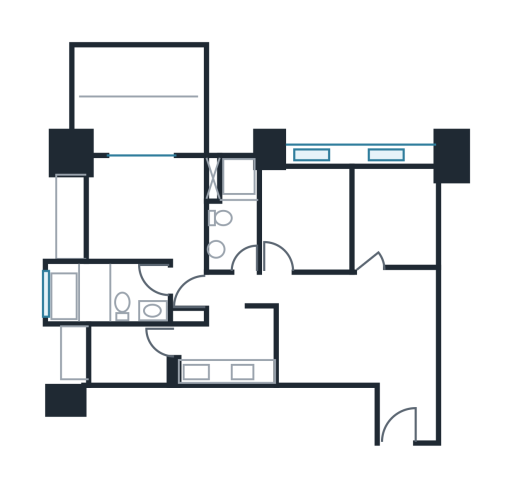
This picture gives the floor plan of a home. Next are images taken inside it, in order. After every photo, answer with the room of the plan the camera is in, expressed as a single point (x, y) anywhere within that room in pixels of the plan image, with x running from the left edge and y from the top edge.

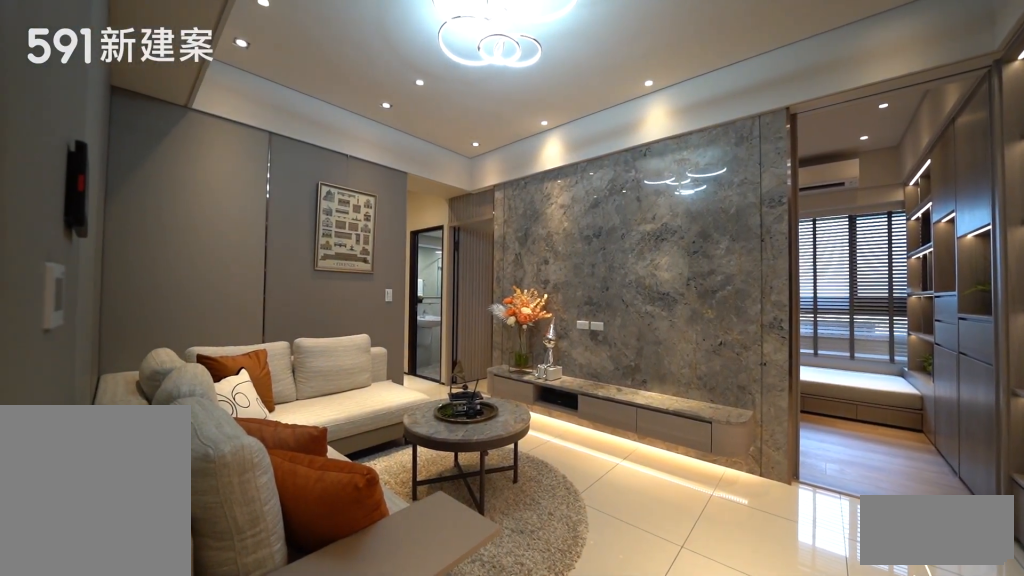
(354, 328)
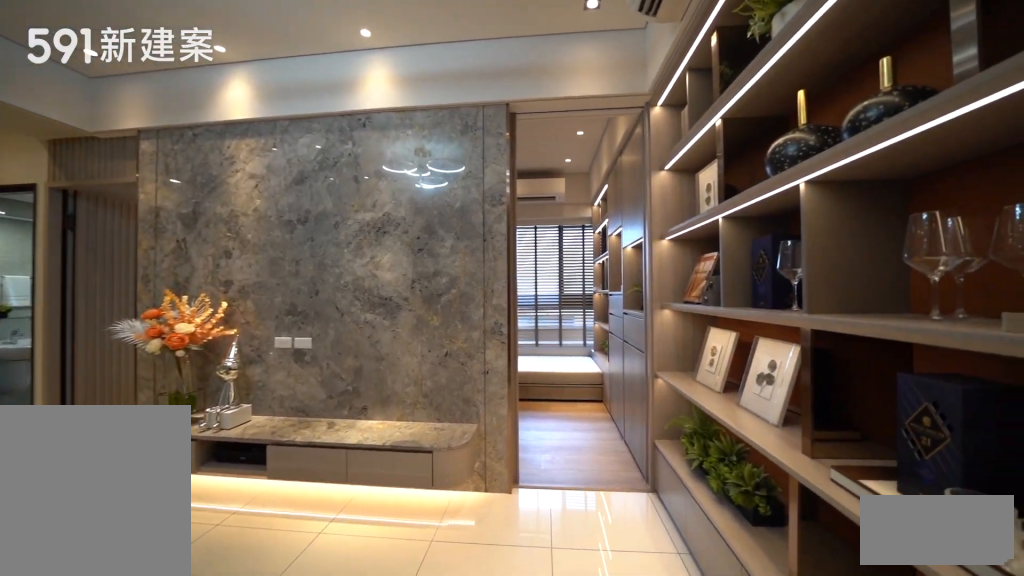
(354, 328)
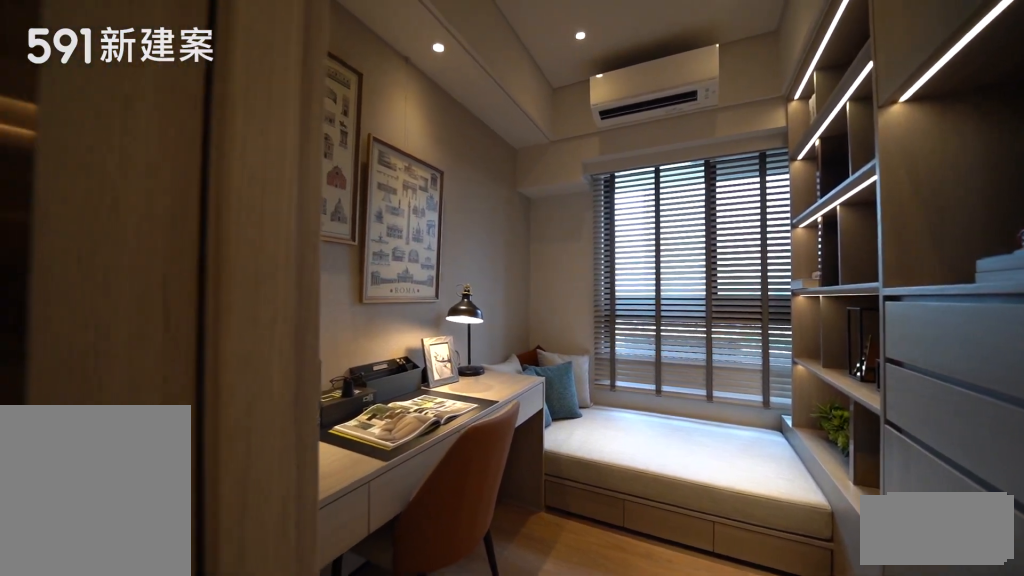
(393, 218)
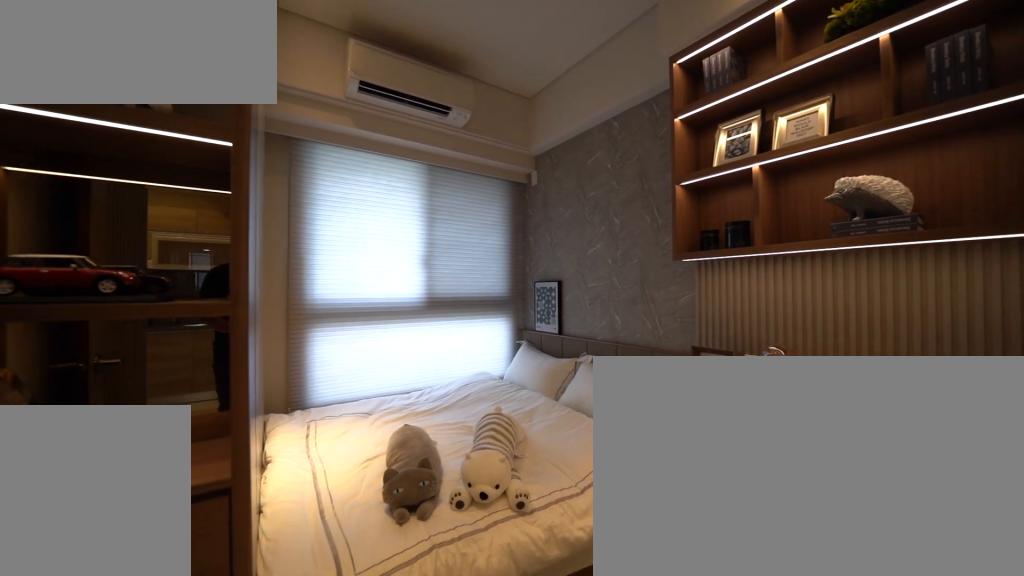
(305, 214)
